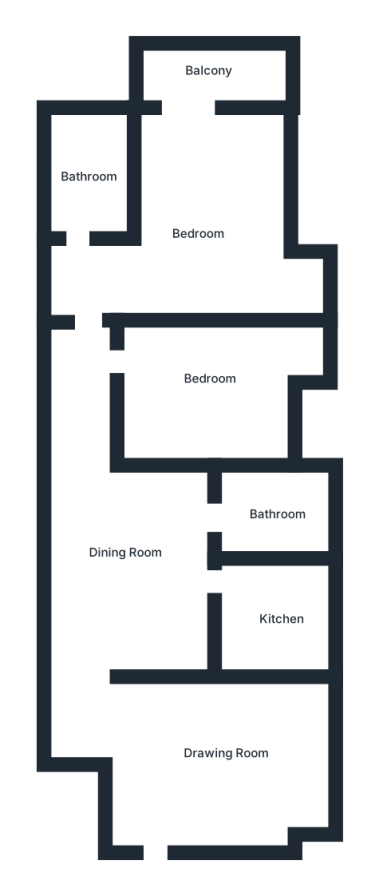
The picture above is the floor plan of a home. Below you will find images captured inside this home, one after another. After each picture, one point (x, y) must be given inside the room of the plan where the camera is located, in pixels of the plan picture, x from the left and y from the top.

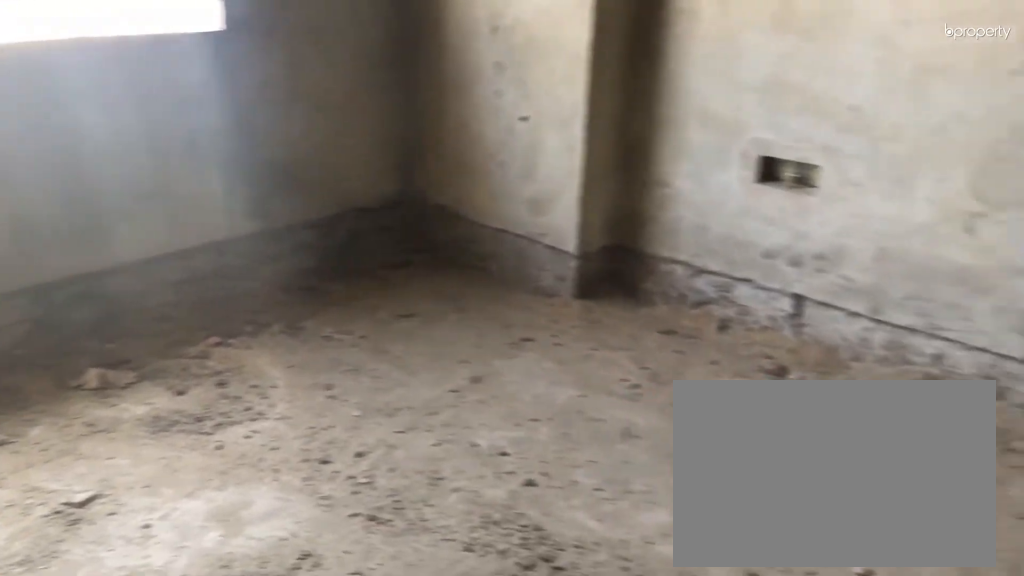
(203, 757)
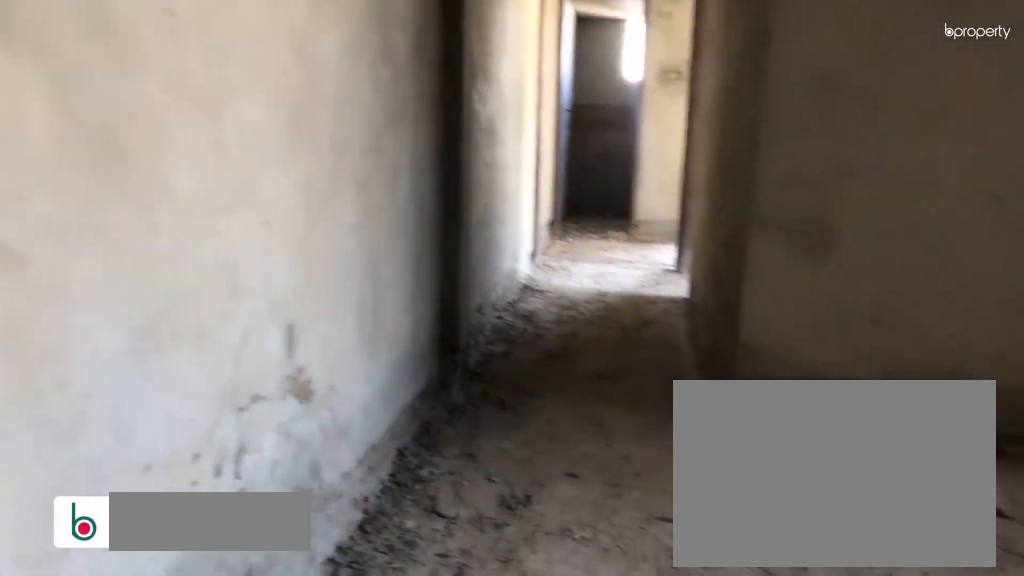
(157, 584)
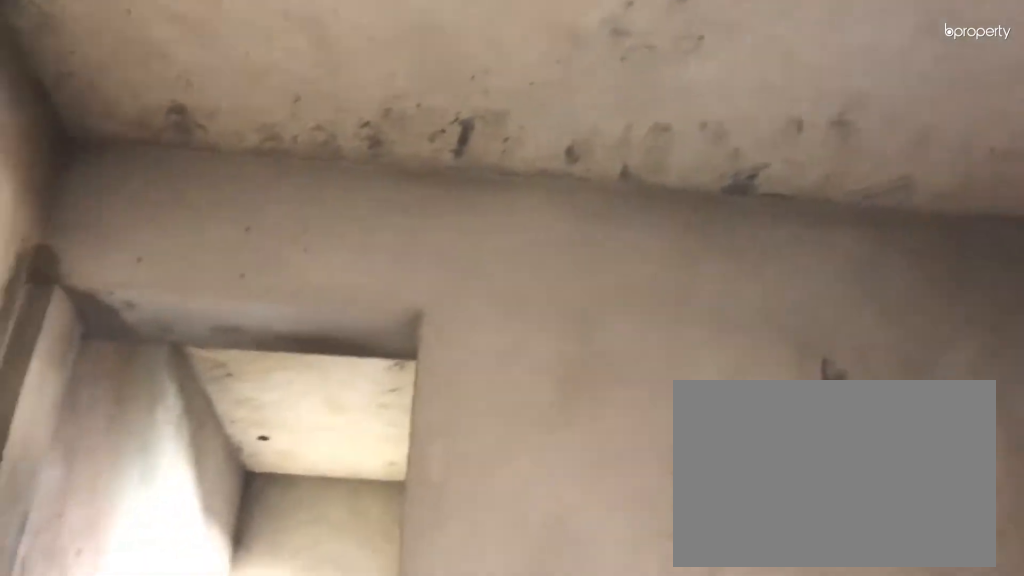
(157, 584)
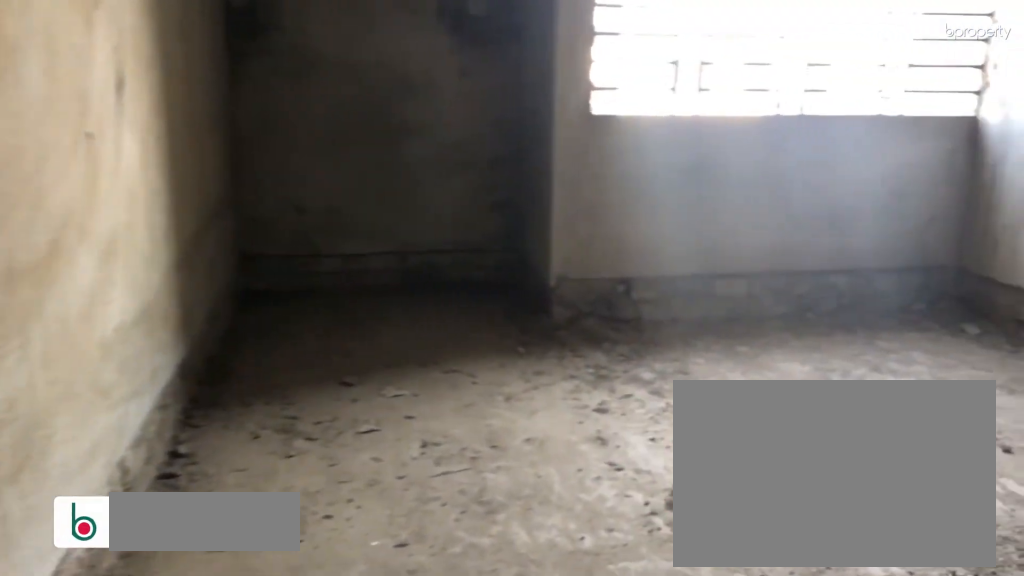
(193, 375)
